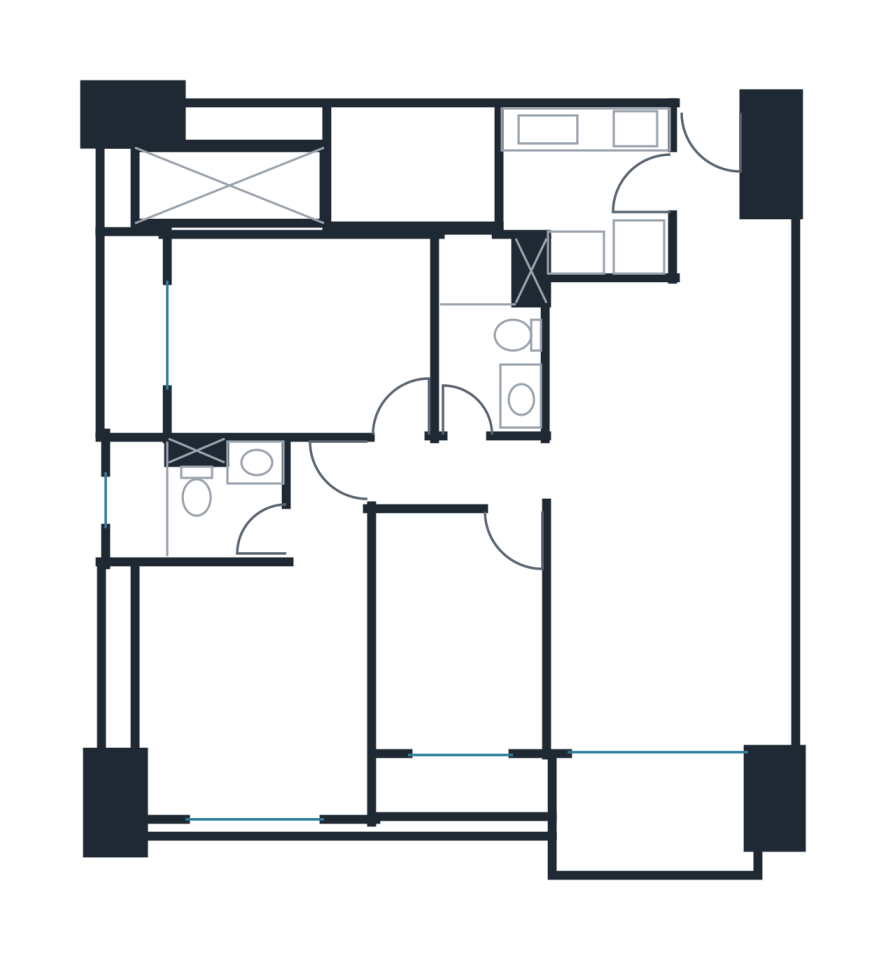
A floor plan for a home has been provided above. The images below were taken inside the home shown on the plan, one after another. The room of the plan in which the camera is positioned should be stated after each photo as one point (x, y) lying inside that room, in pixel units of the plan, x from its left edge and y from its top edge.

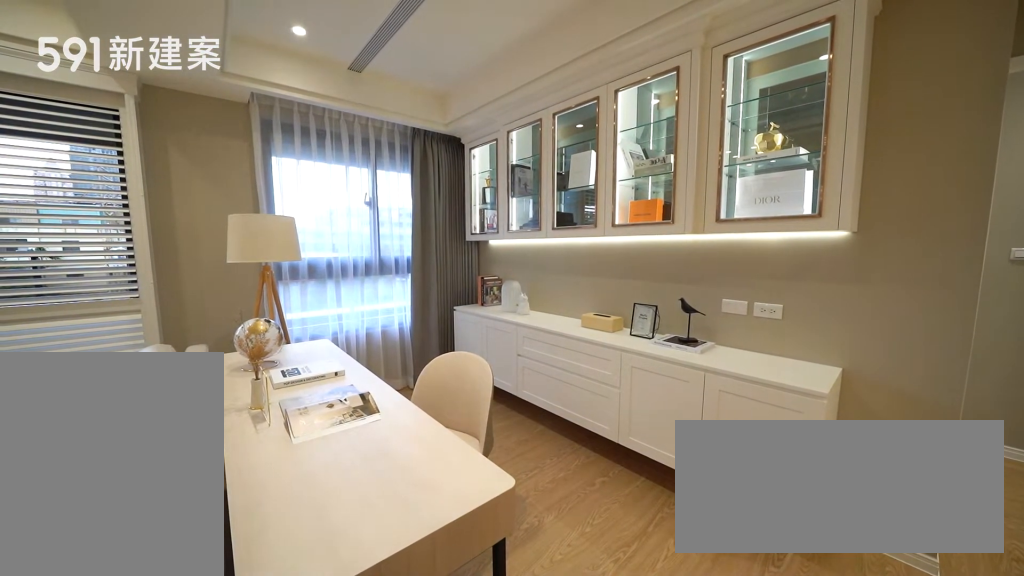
(461, 631)
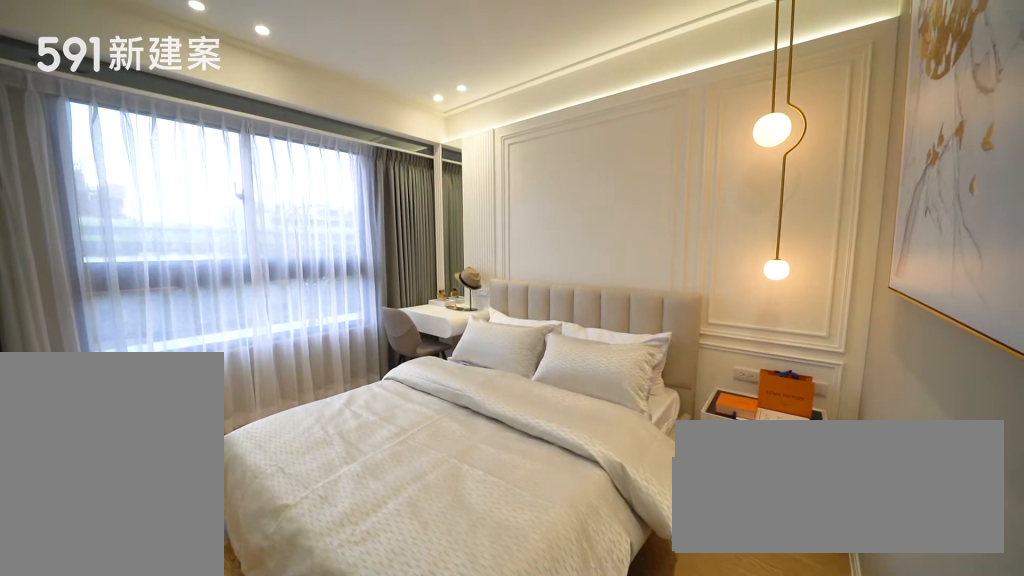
(252, 695)
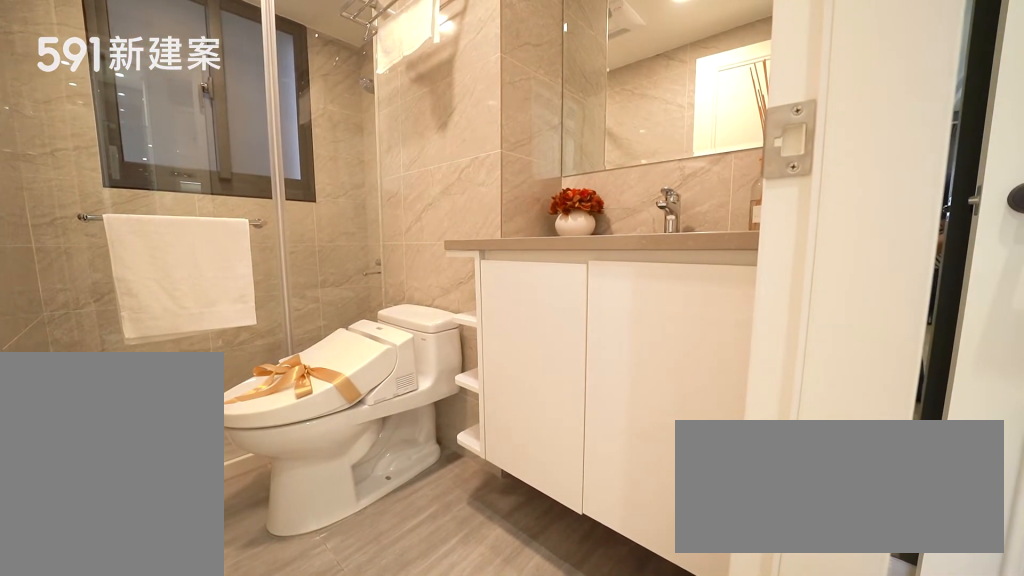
(191, 498)
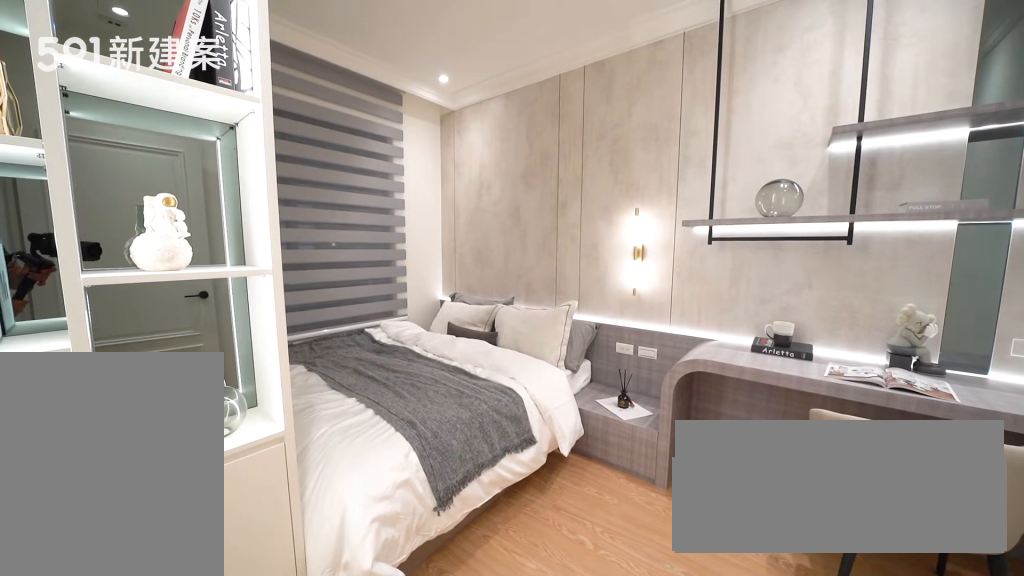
(294, 332)
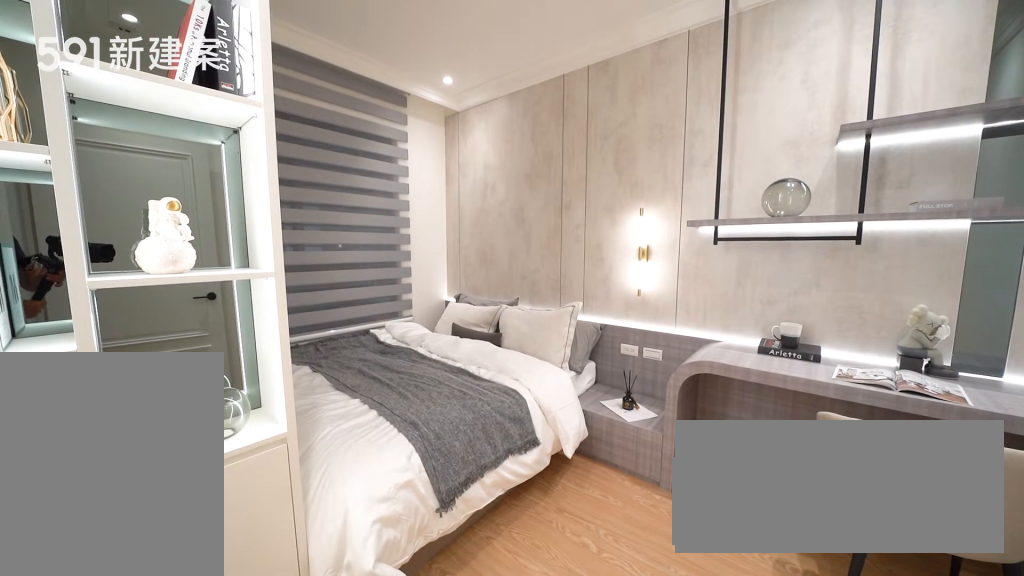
(294, 332)
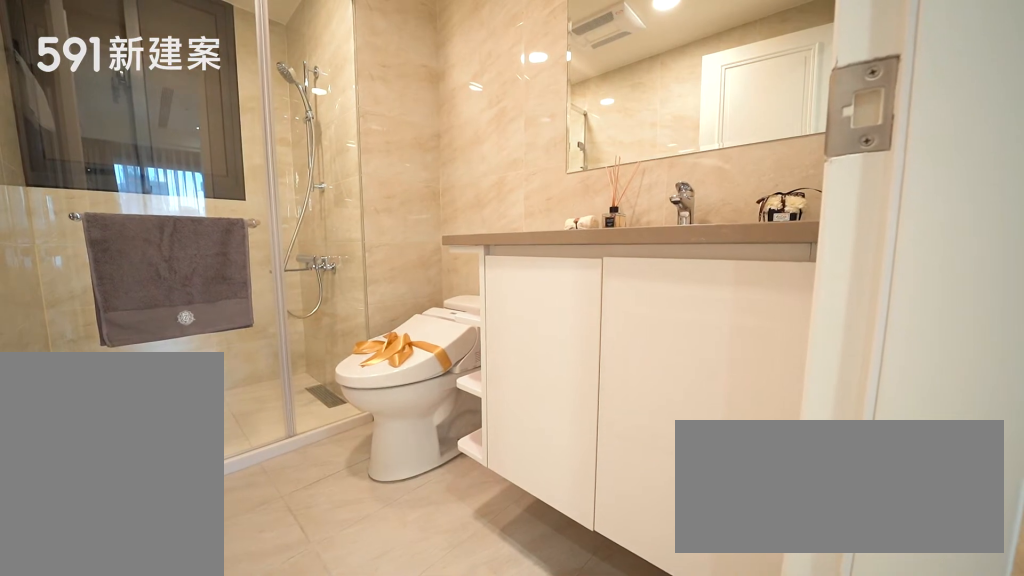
(487, 333)
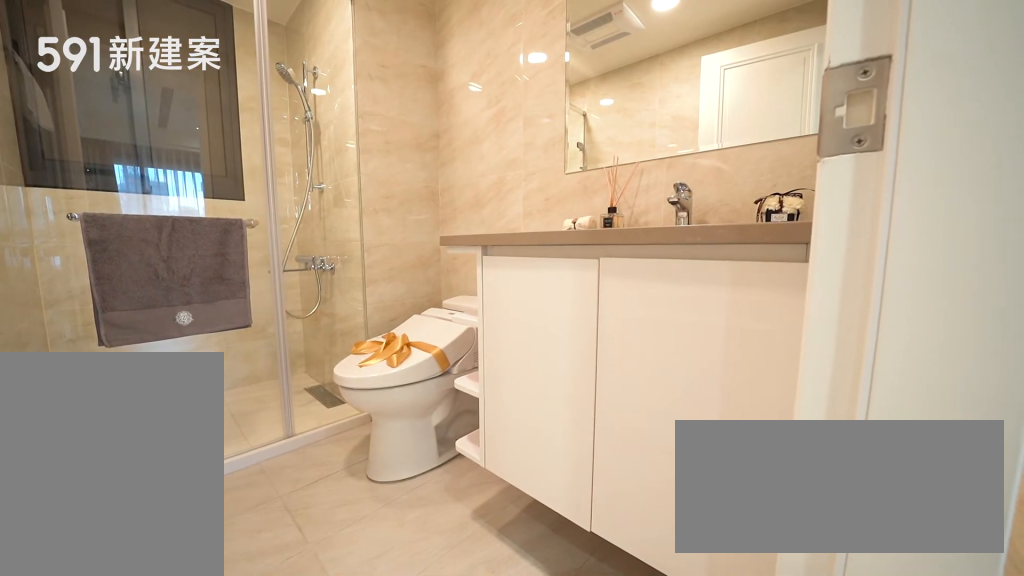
(487, 333)
